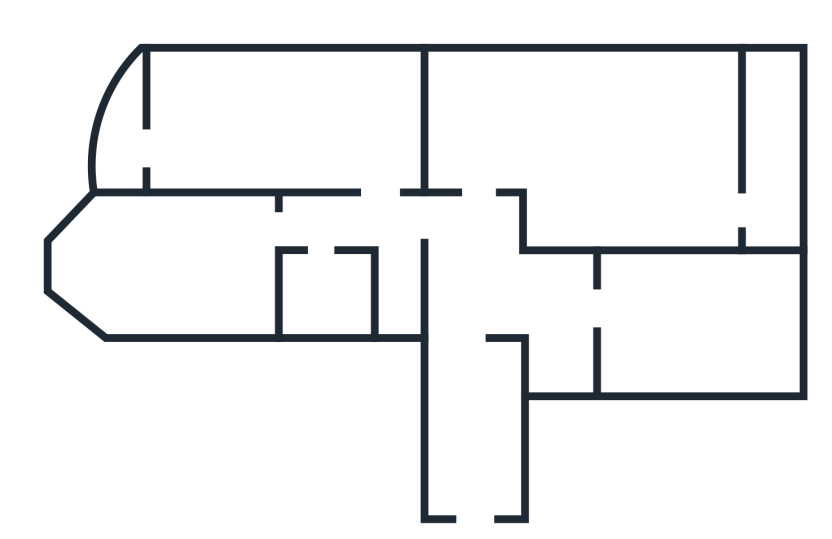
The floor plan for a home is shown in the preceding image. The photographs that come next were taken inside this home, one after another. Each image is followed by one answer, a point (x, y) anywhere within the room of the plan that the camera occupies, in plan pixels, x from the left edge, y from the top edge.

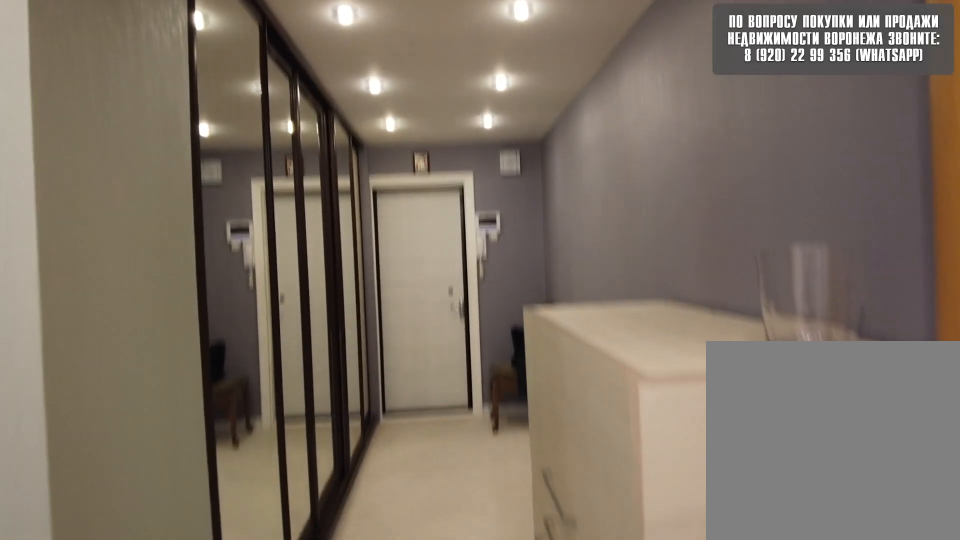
(480, 494)
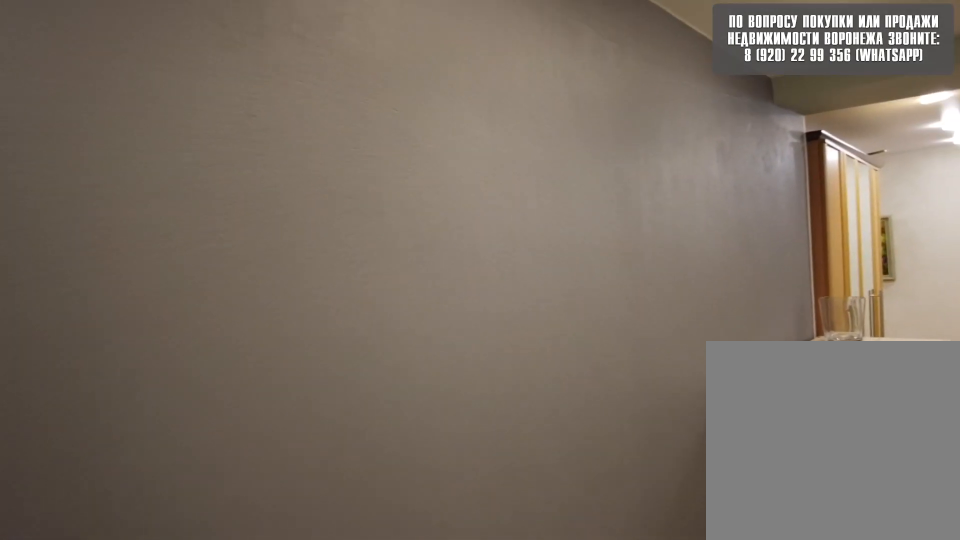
(480, 494)
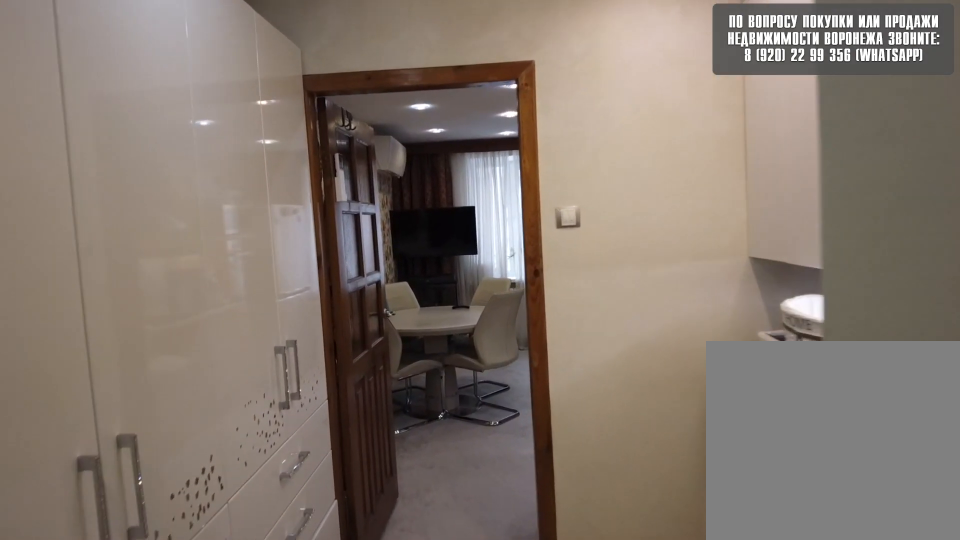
(479, 304)
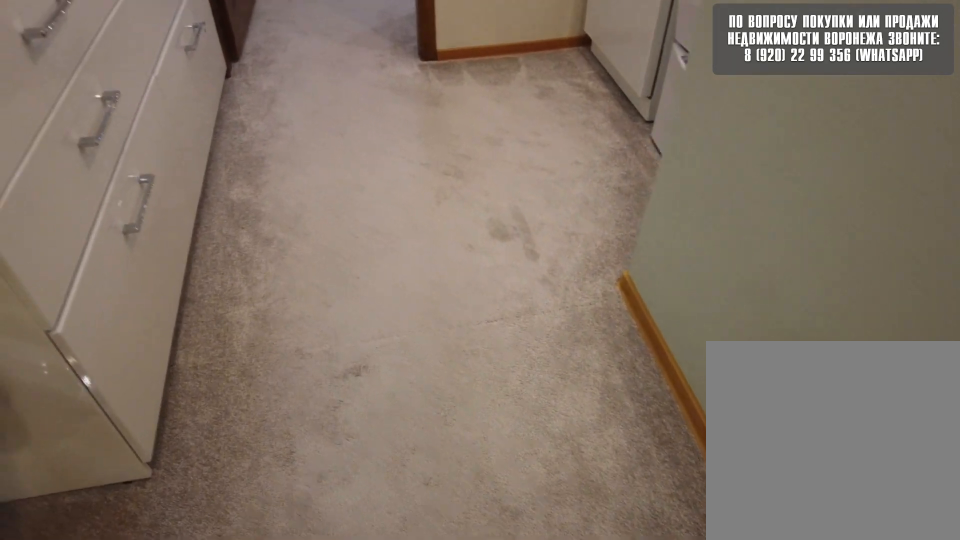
(568, 311)
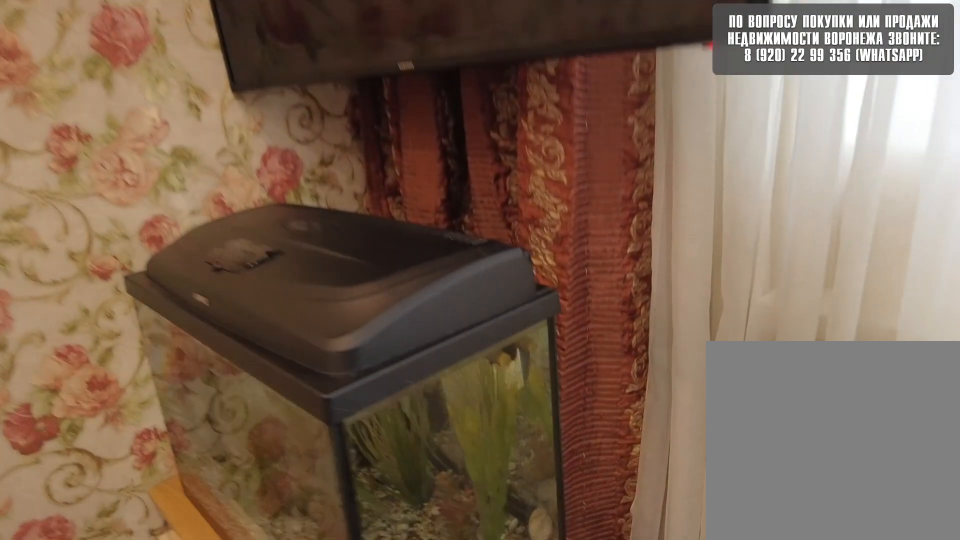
(666, 324)
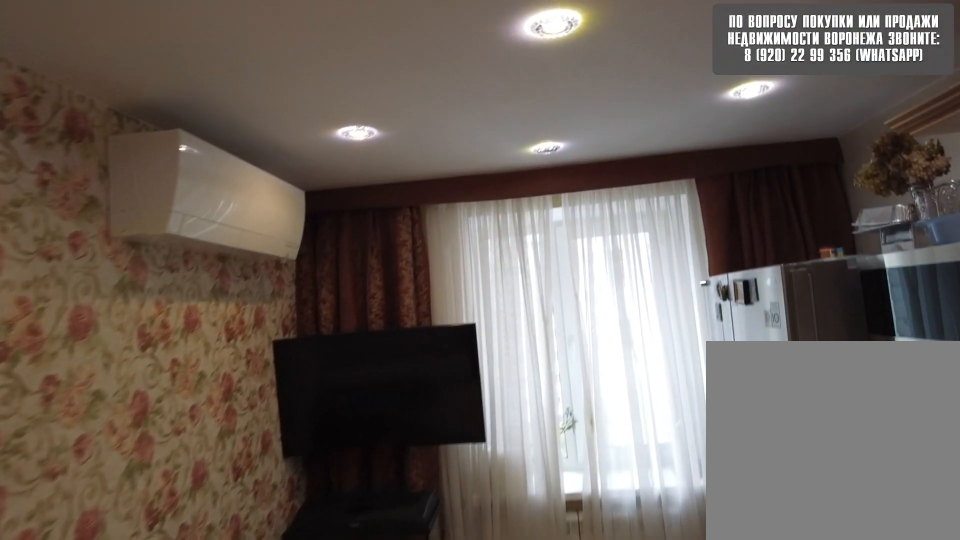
(666, 324)
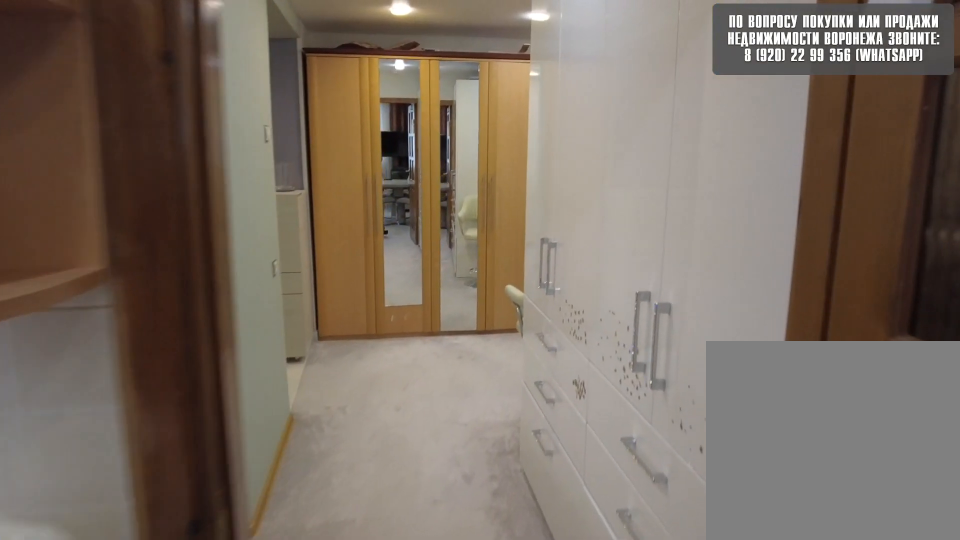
(573, 324)
